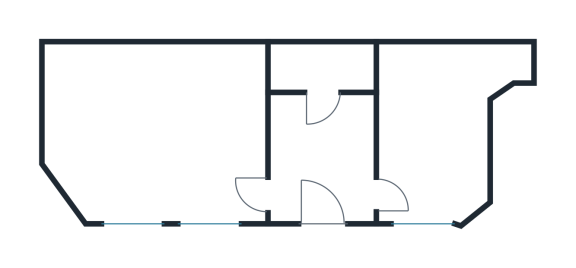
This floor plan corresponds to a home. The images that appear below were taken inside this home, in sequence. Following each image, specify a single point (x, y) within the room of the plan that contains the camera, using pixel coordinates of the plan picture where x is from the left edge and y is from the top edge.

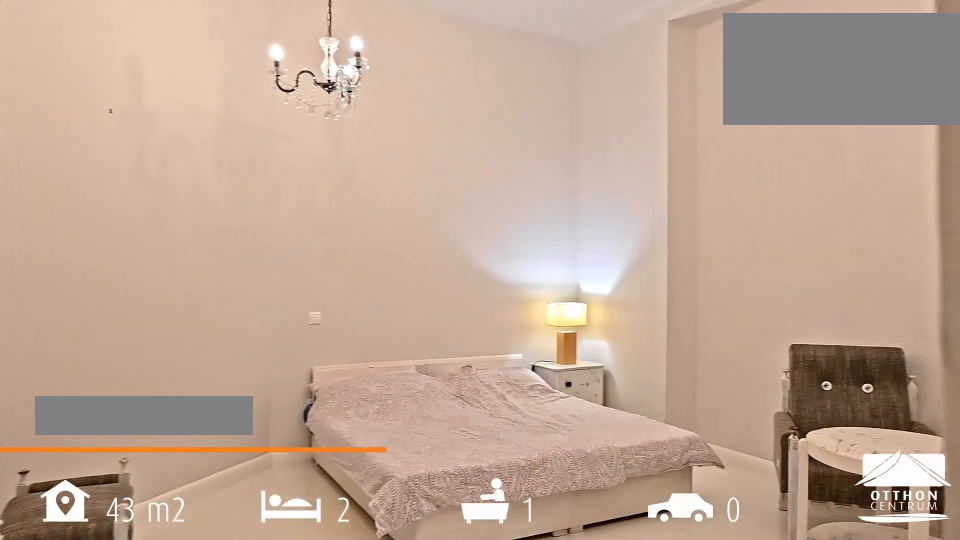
(162, 131)
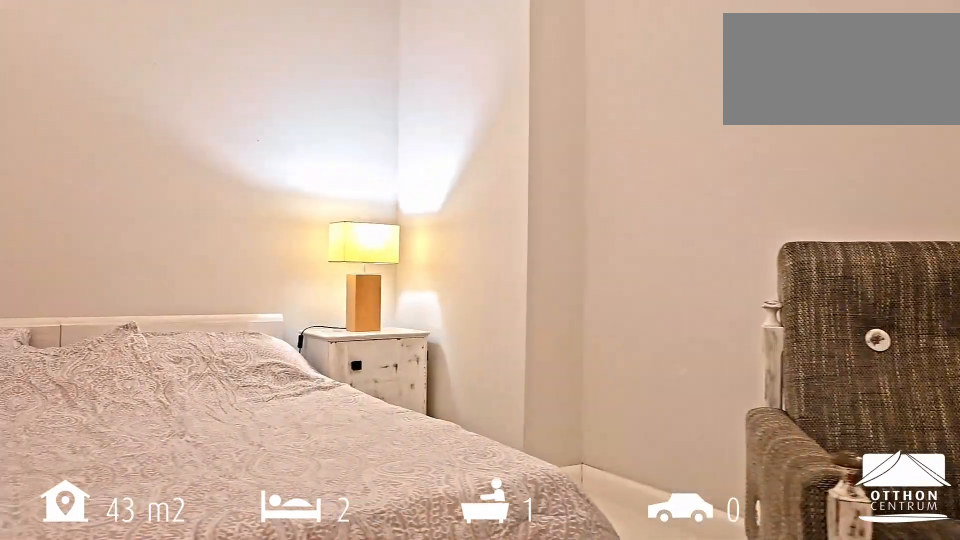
(161, 131)
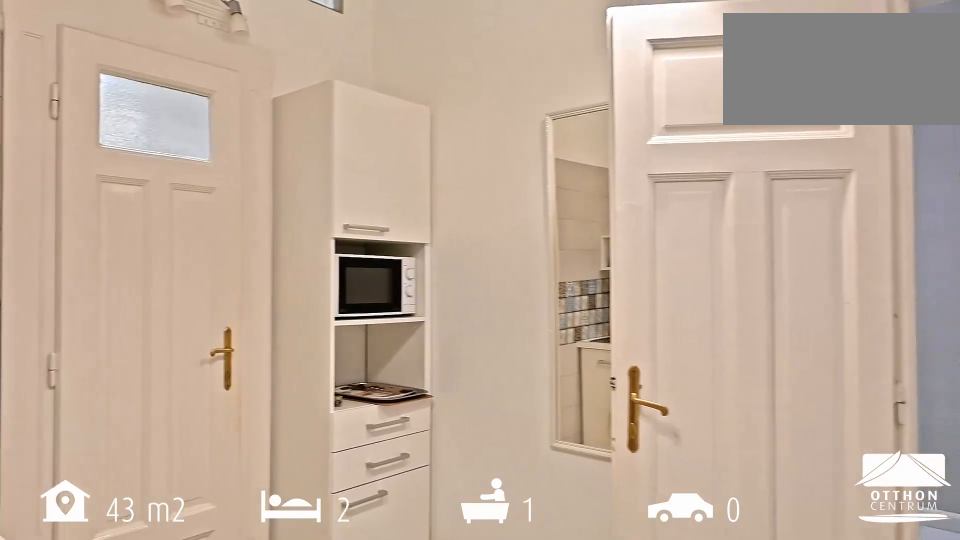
(319, 159)
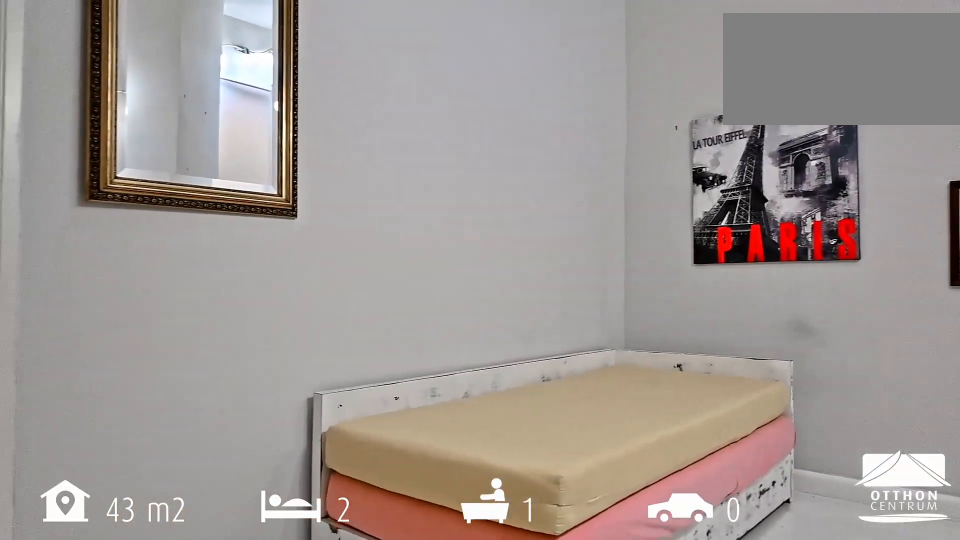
(435, 141)
